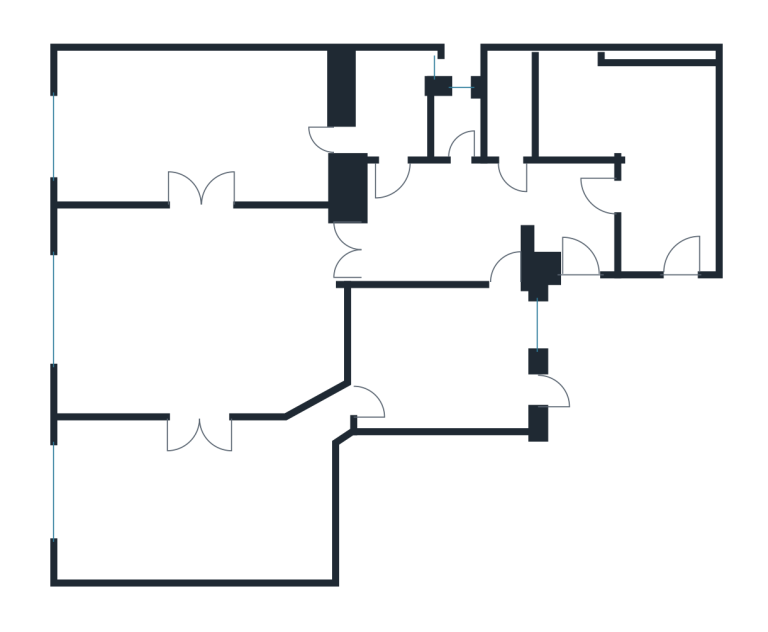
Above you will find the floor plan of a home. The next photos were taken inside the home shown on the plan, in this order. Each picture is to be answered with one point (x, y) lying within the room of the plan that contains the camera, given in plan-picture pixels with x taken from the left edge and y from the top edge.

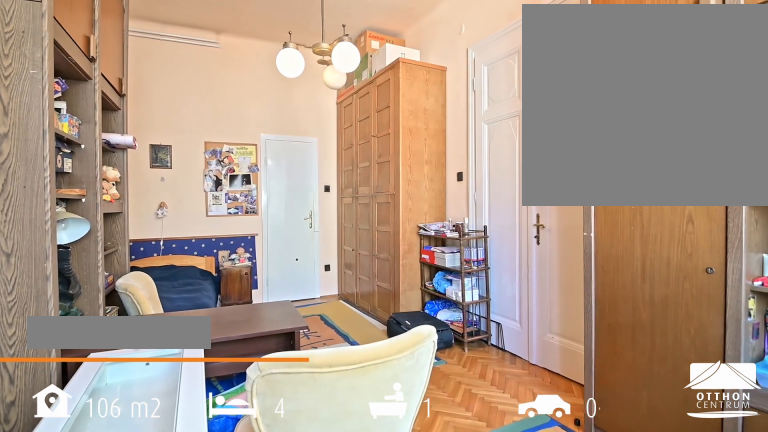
(198, 128)
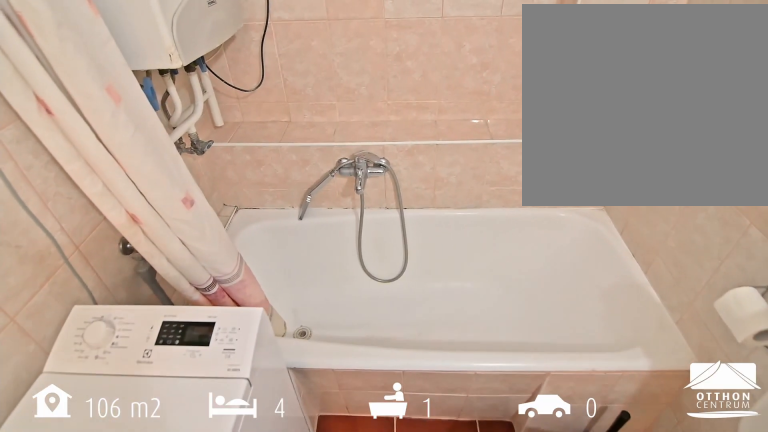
(391, 108)
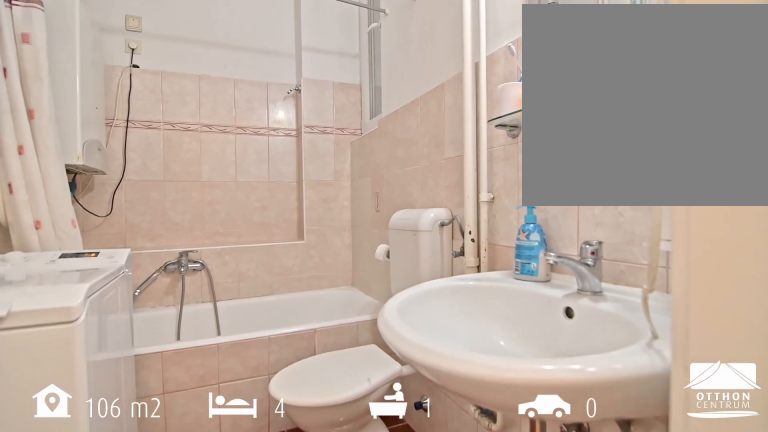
(390, 108)
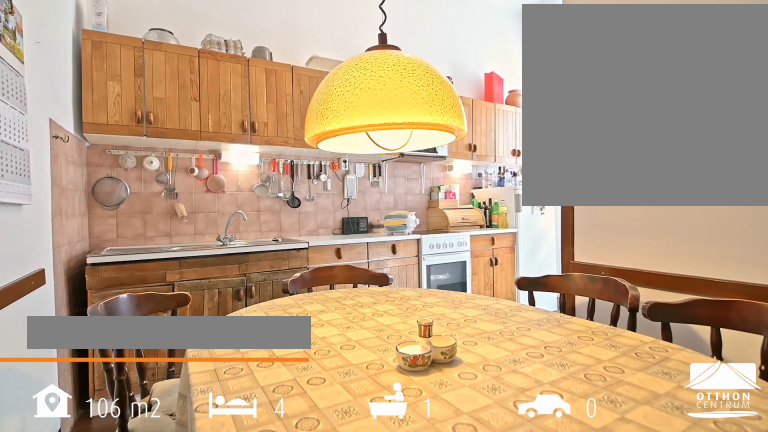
(652, 117)
